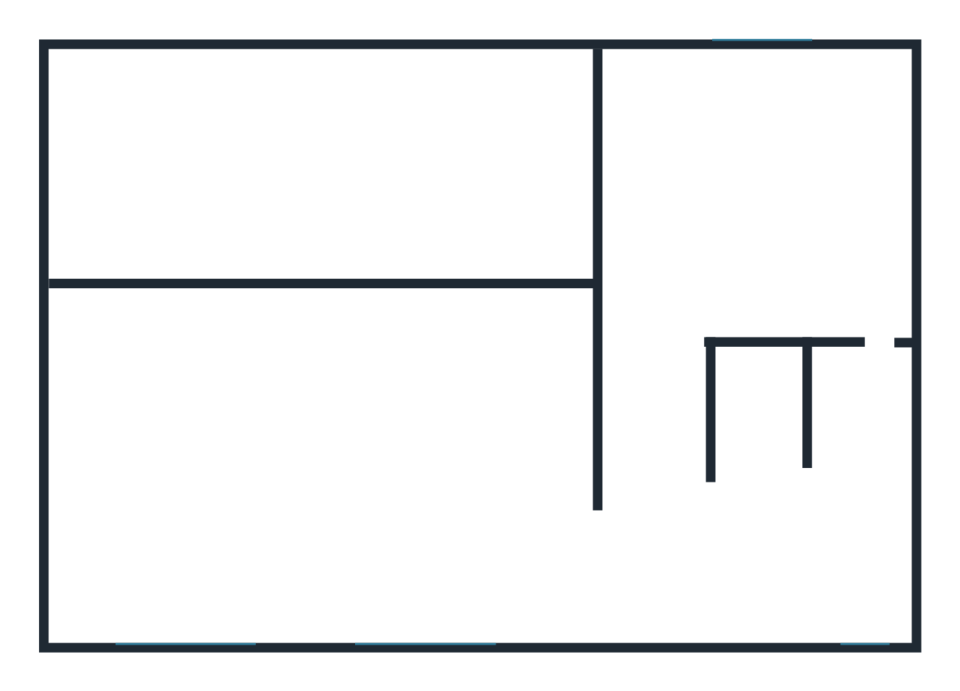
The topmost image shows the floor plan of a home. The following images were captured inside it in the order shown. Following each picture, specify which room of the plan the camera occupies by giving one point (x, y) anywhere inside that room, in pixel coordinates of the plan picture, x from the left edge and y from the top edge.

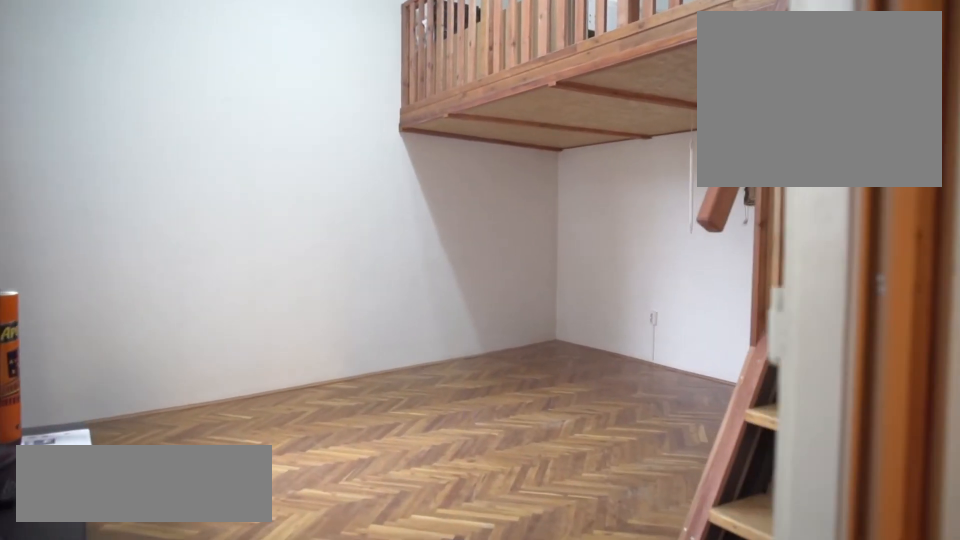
(558, 536)
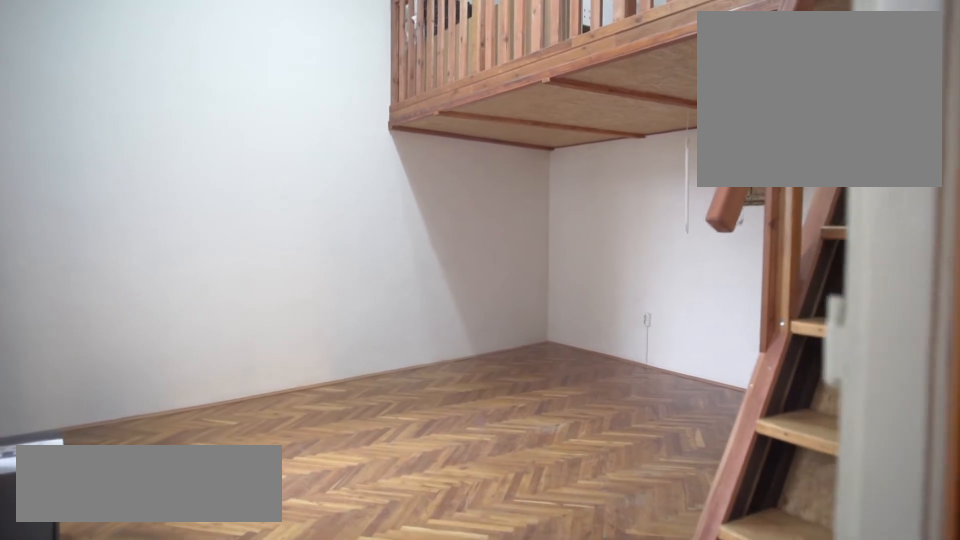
(534, 533)
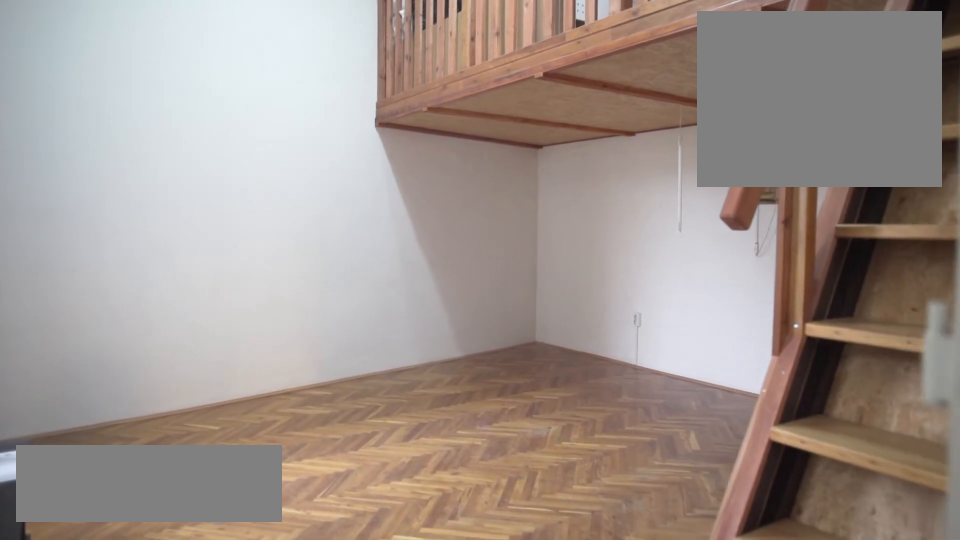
(513, 528)
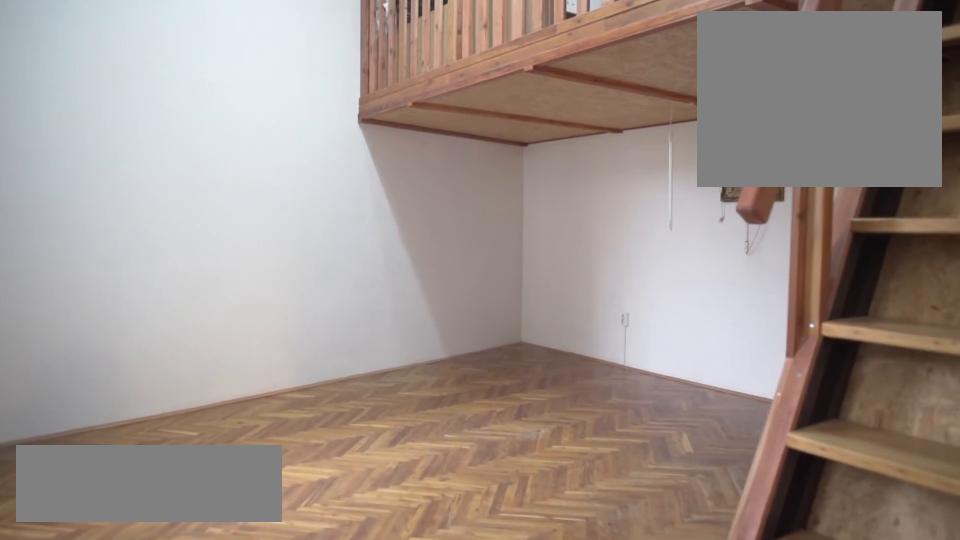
(491, 524)
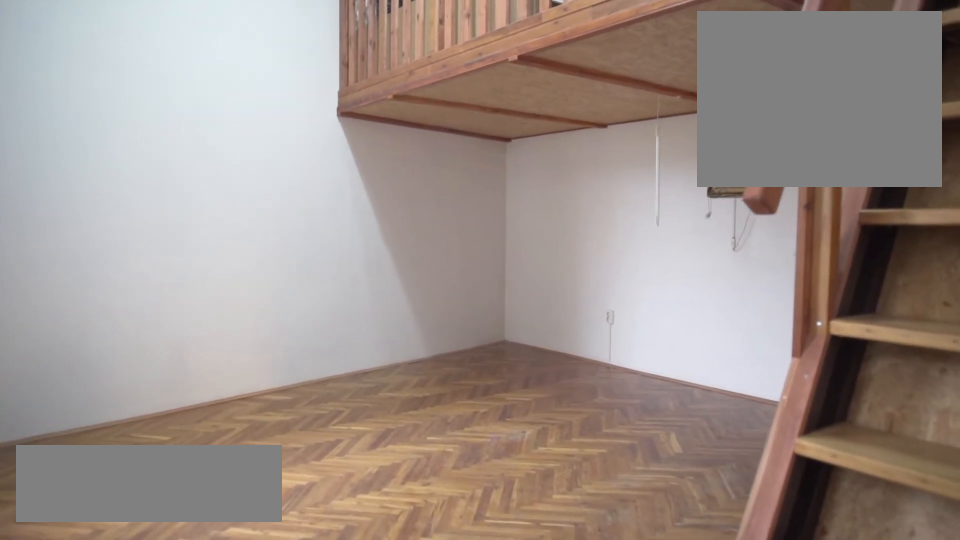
(472, 520)
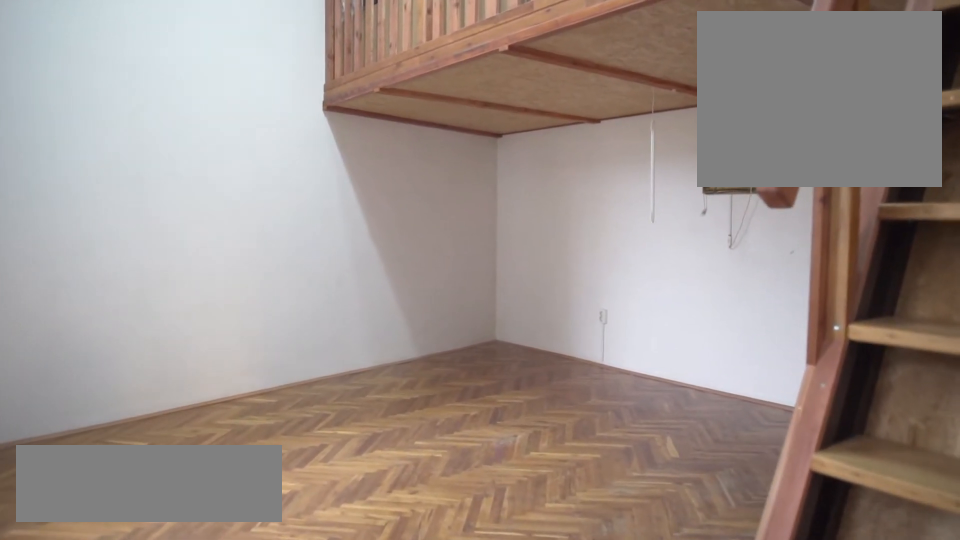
(453, 516)
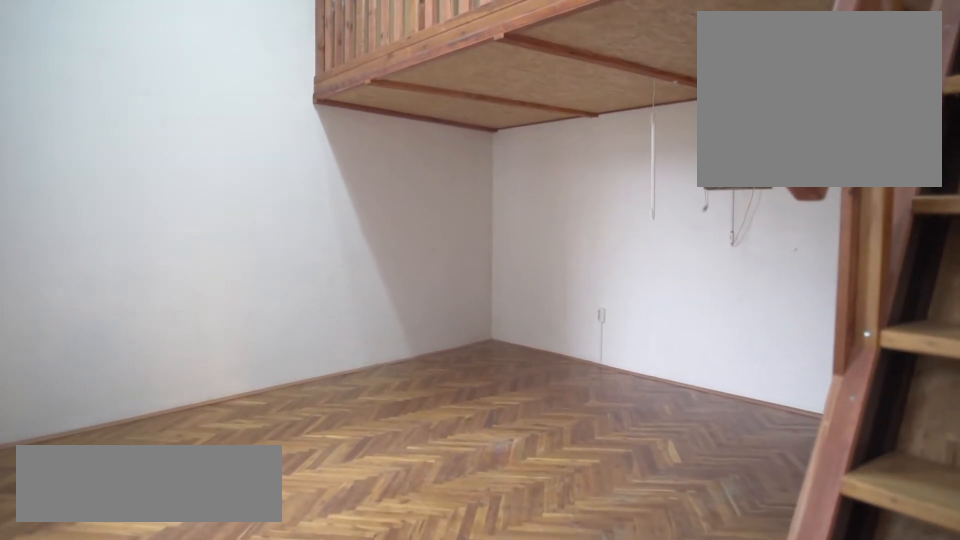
(435, 513)
